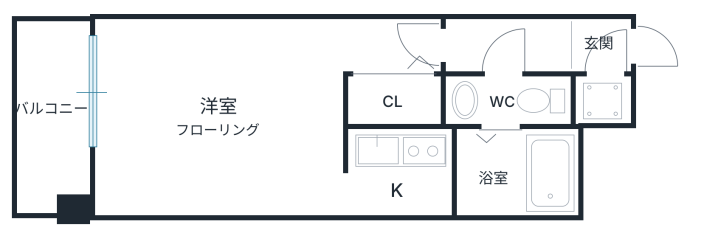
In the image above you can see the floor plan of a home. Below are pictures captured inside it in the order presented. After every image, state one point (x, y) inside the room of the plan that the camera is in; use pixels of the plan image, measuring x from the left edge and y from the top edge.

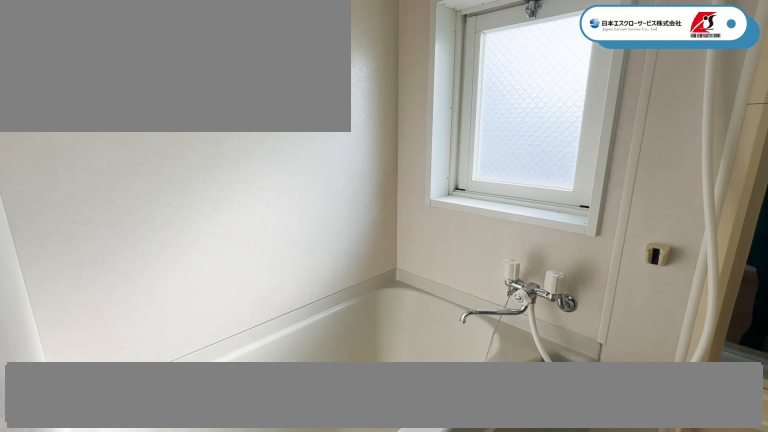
(515, 172)
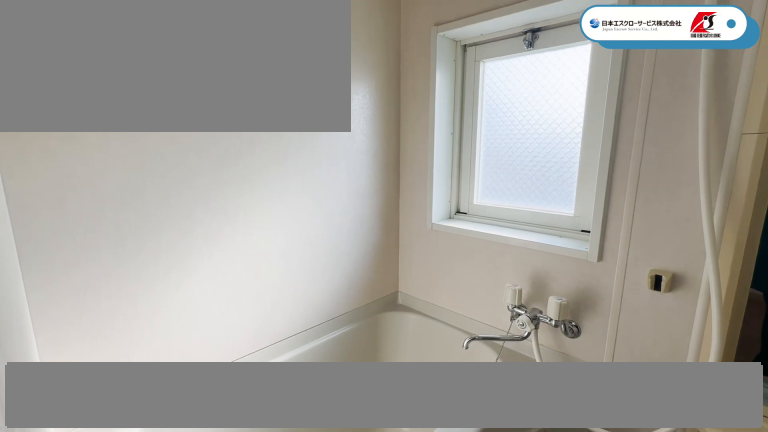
(515, 172)
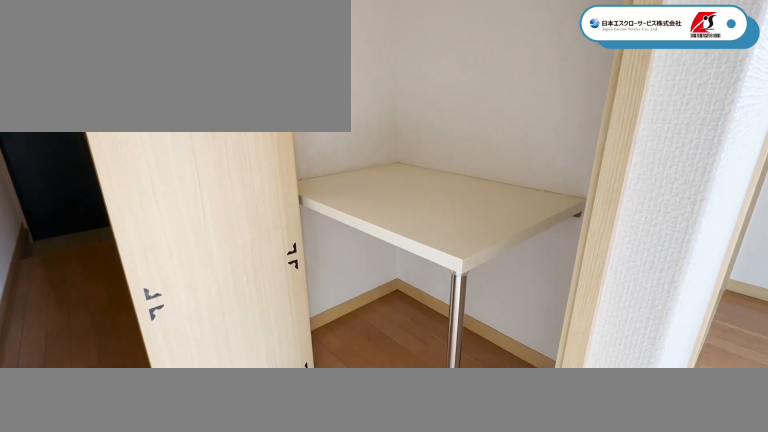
(394, 99)
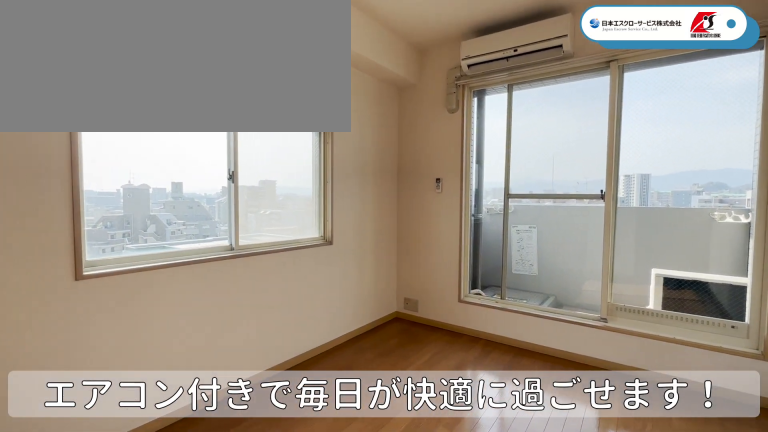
(220, 118)
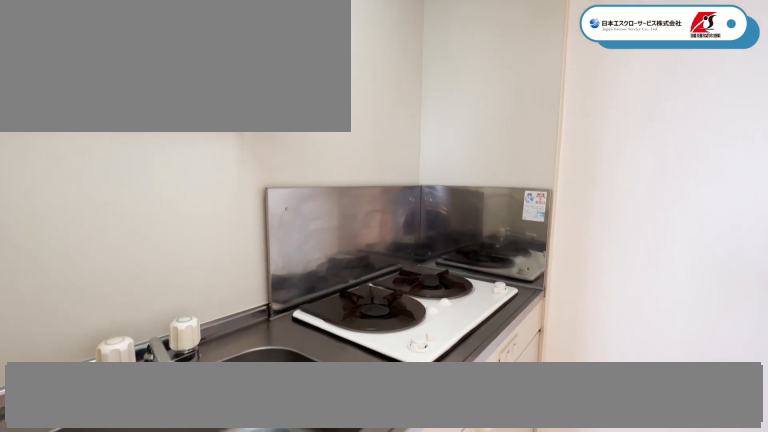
(397, 174)
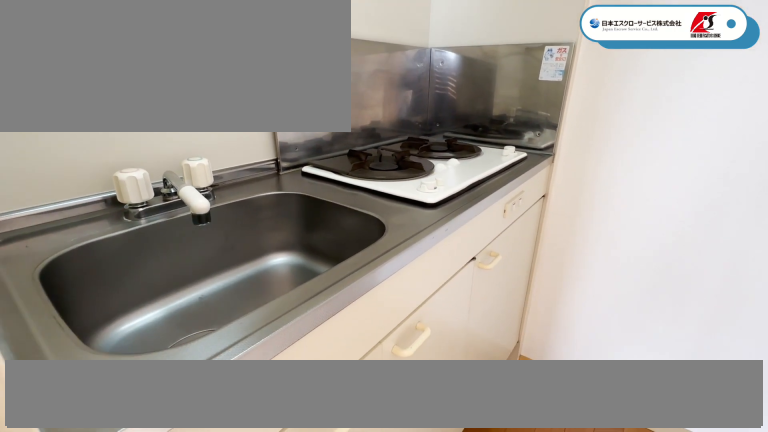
(397, 174)
